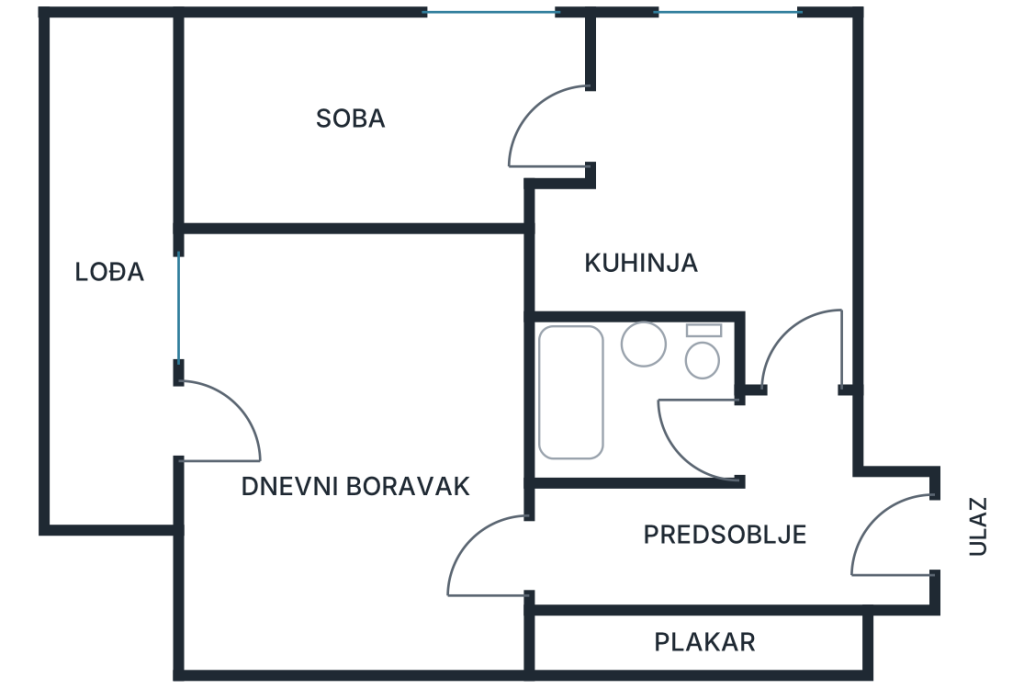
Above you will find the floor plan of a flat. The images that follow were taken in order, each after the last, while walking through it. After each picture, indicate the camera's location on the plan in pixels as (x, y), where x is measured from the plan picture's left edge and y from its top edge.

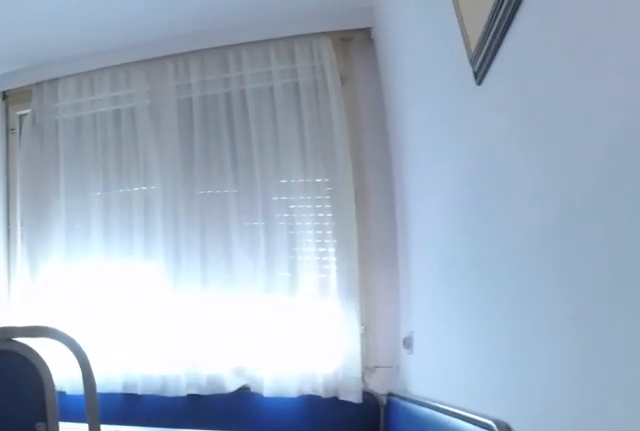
(794, 296)
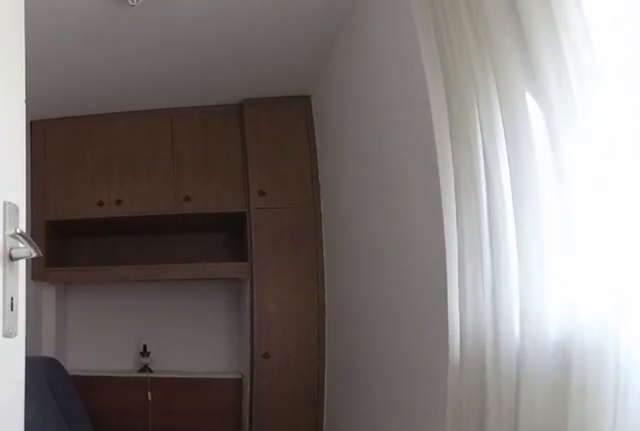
(633, 131)
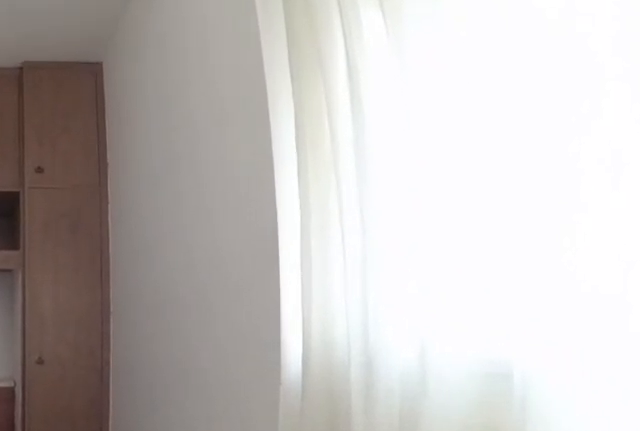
(613, 137)
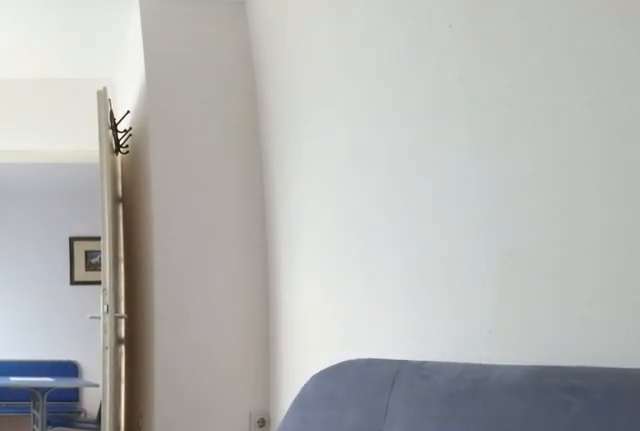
(221, 139)
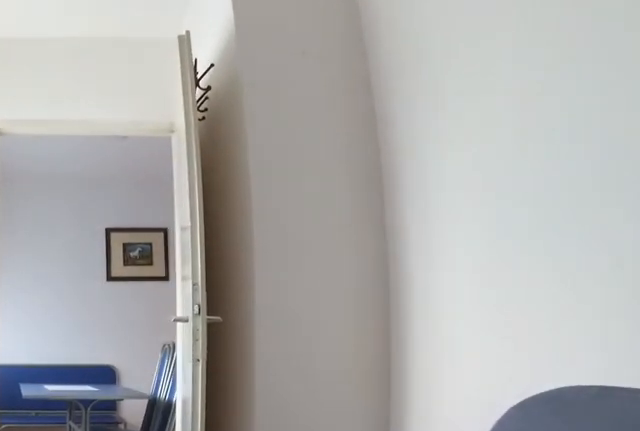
(282, 139)
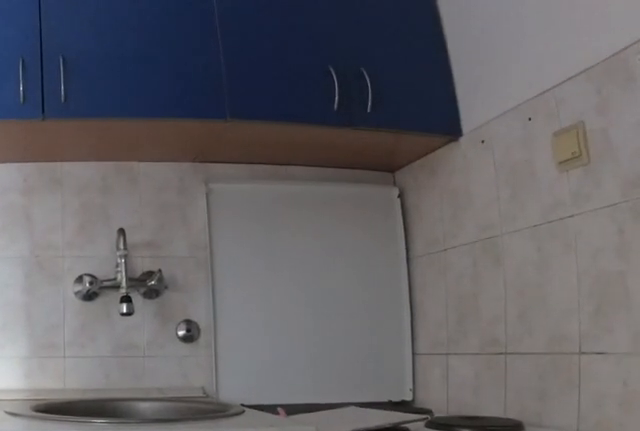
(624, 116)
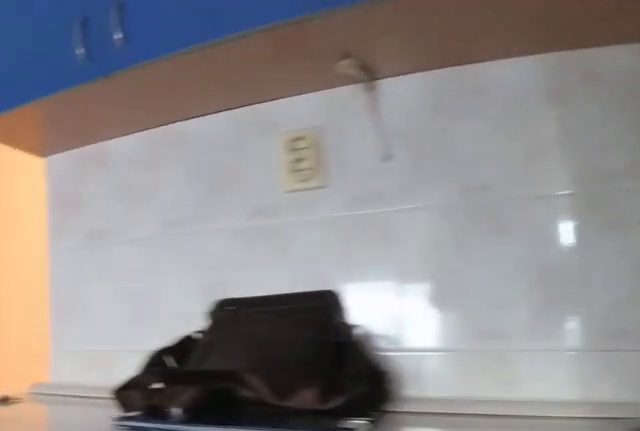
(670, 160)
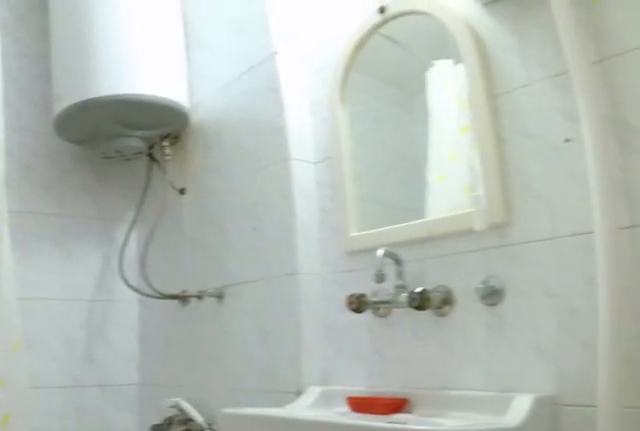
(761, 429)
